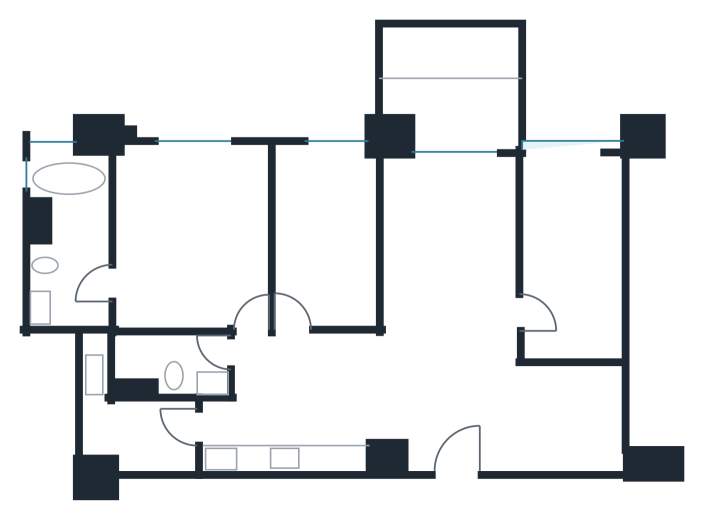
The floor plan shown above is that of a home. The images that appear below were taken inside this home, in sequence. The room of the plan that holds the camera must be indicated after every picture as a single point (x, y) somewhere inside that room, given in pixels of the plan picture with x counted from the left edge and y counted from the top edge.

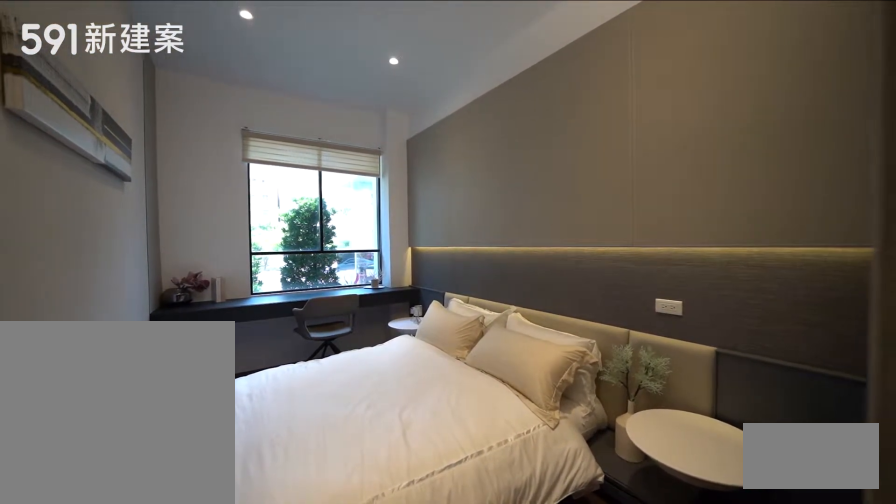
(329, 235)
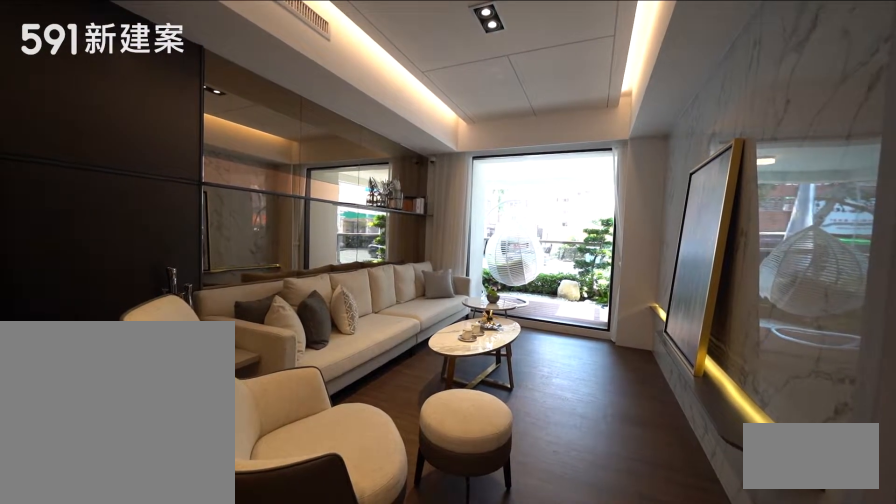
(450, 240)
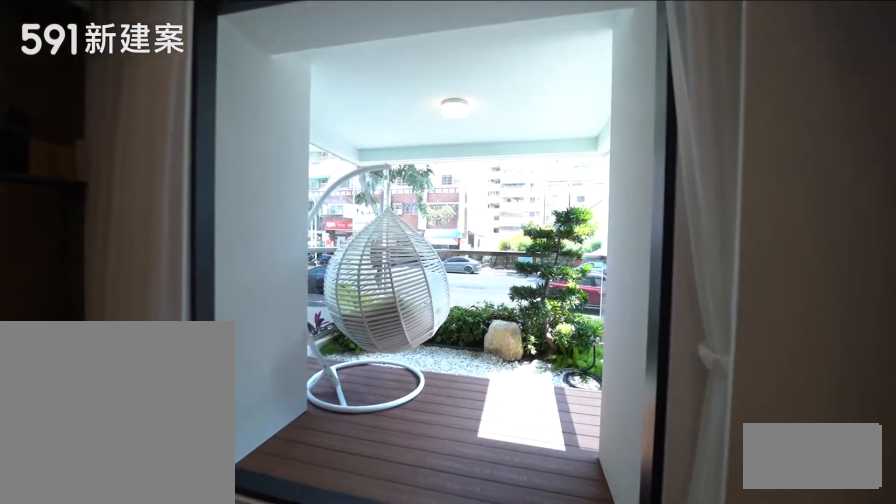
(452, 81)
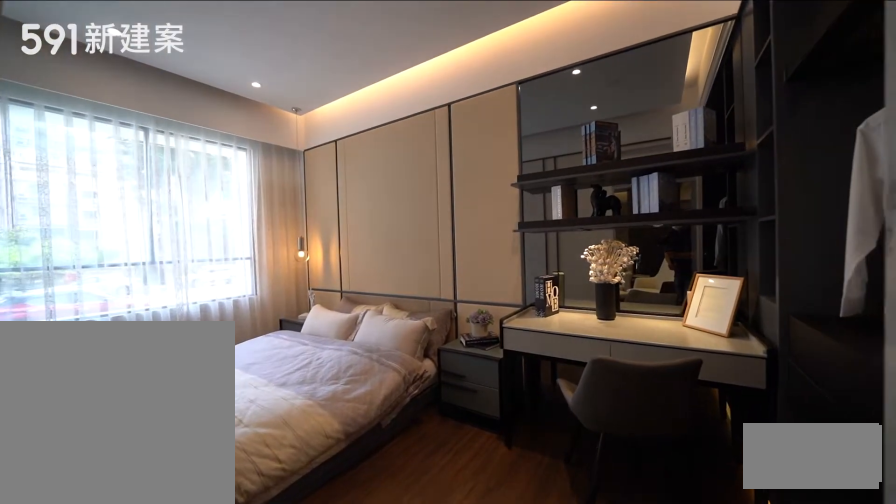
(576, 250)
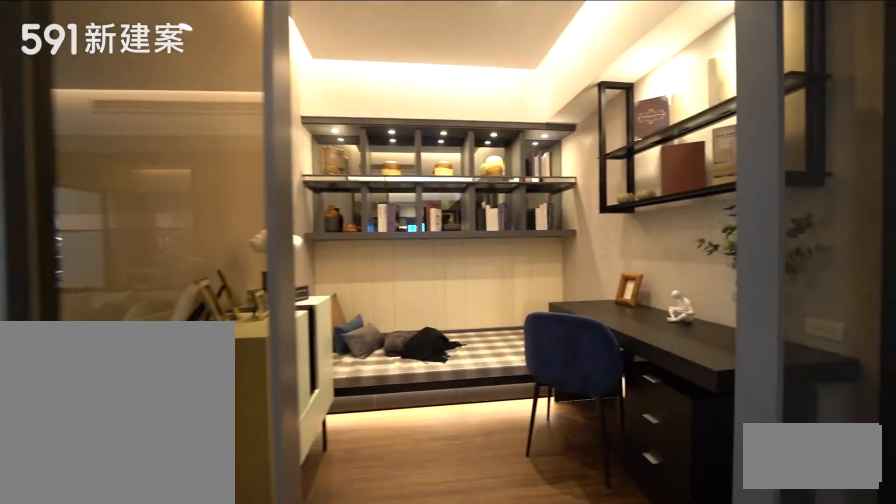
(575, 416)
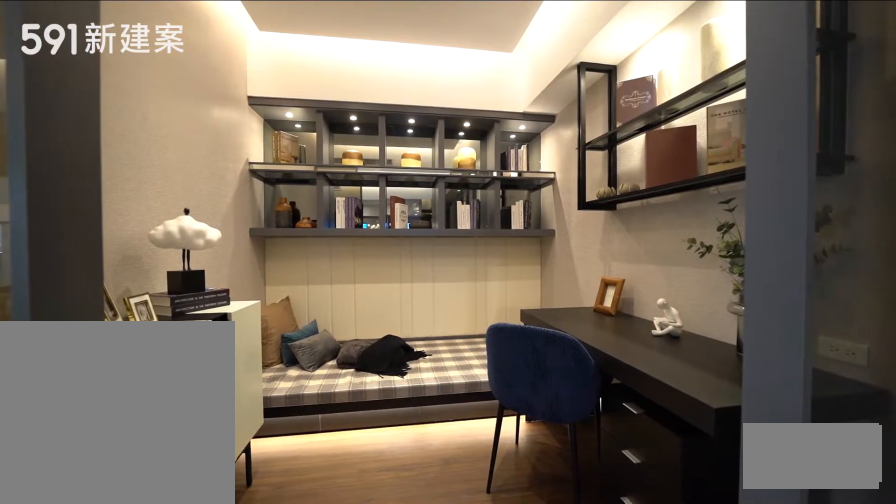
(575, 416)
